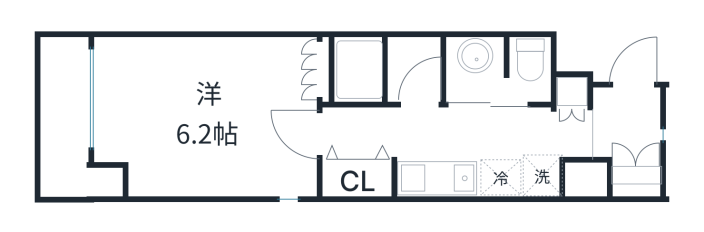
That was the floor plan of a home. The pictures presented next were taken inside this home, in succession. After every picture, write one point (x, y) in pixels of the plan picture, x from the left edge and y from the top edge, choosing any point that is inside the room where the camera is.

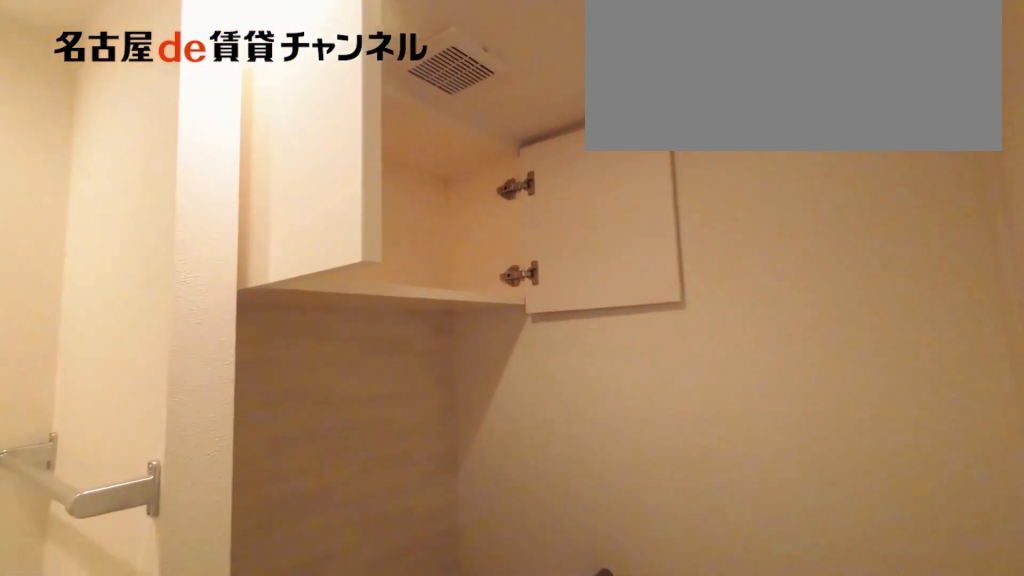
(498, 71)
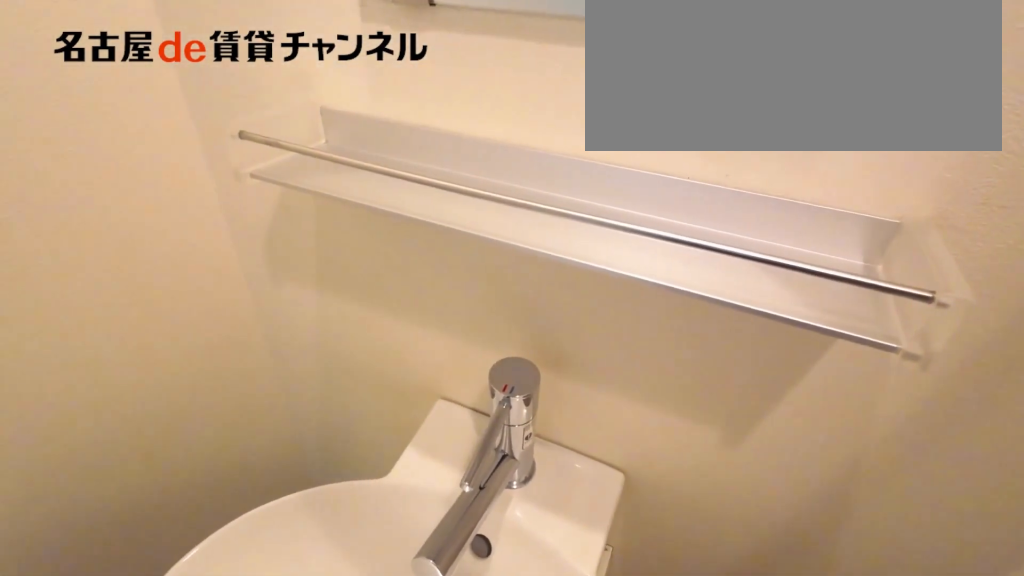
(498, 71)
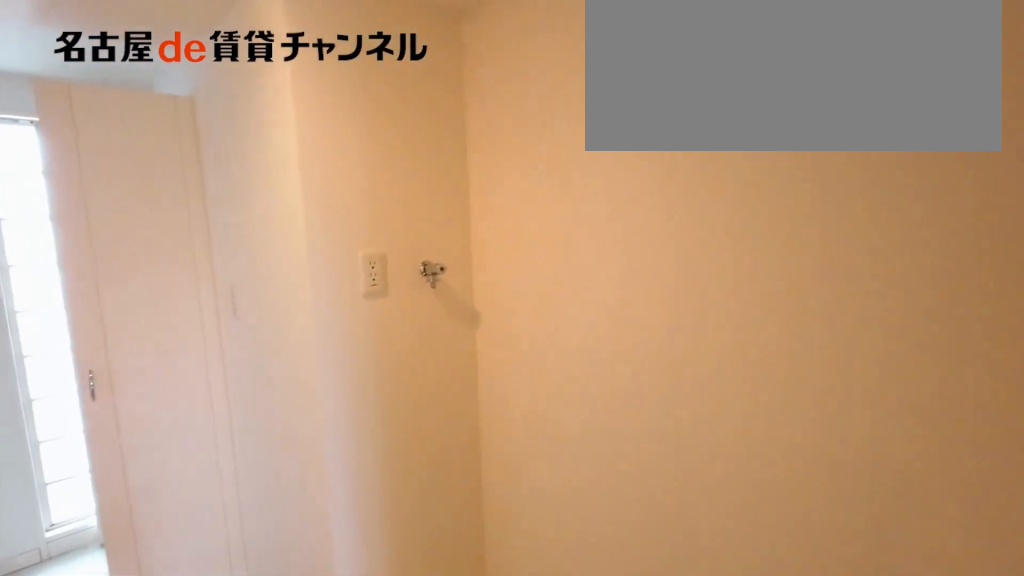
(543, 175)
